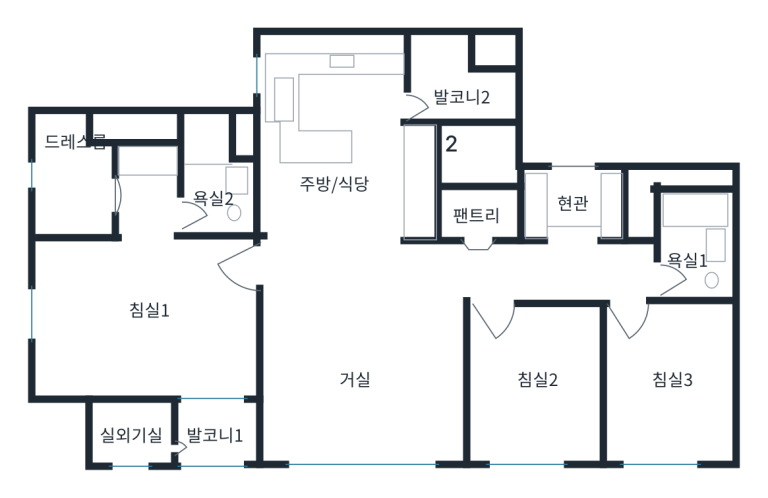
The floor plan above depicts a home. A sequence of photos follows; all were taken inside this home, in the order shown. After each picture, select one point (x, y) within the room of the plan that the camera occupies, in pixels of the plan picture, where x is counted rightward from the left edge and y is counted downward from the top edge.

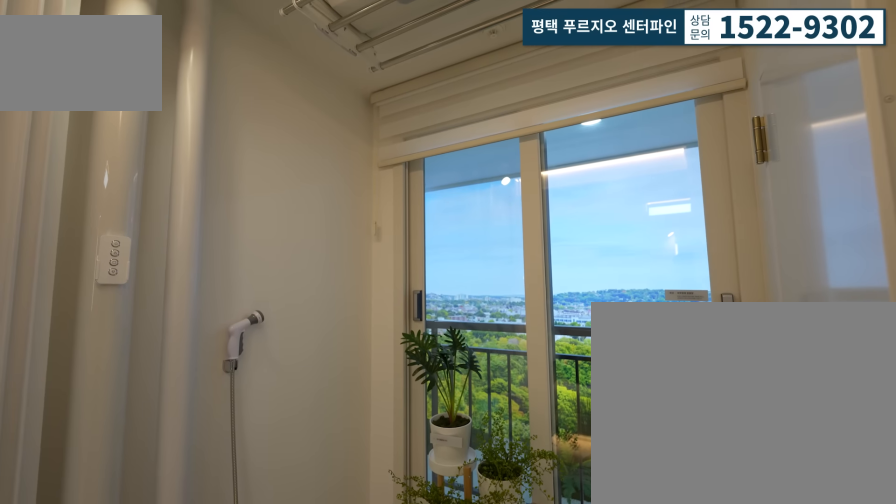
(210, 422)
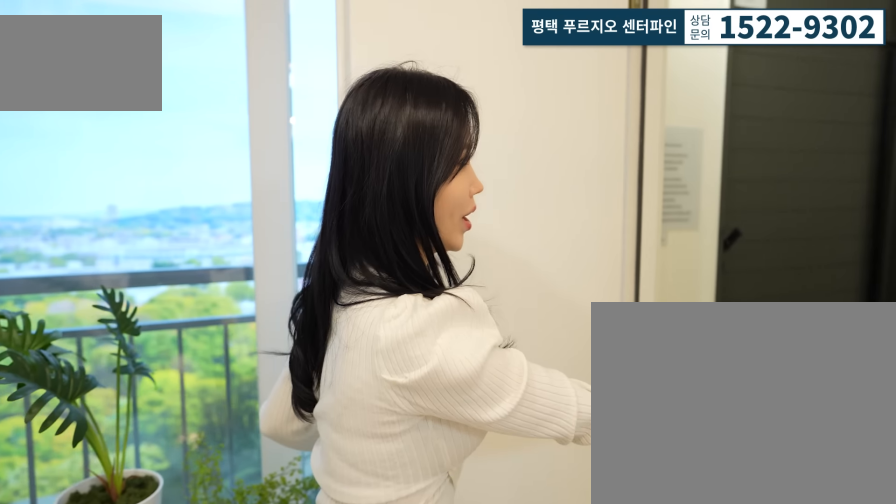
(210, 433)
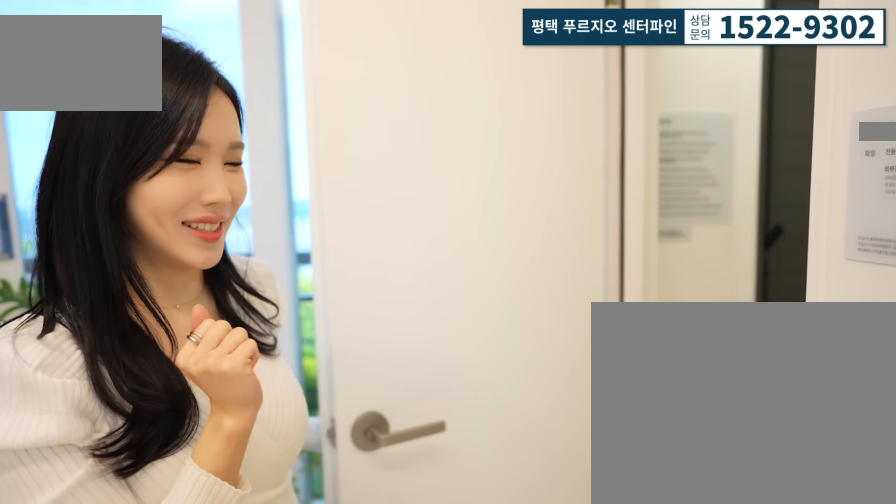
(210, 422)
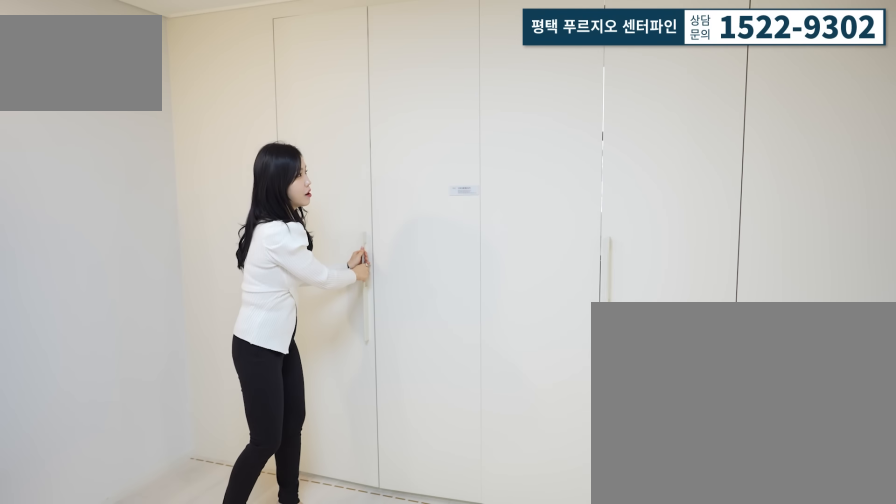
(92, 316)
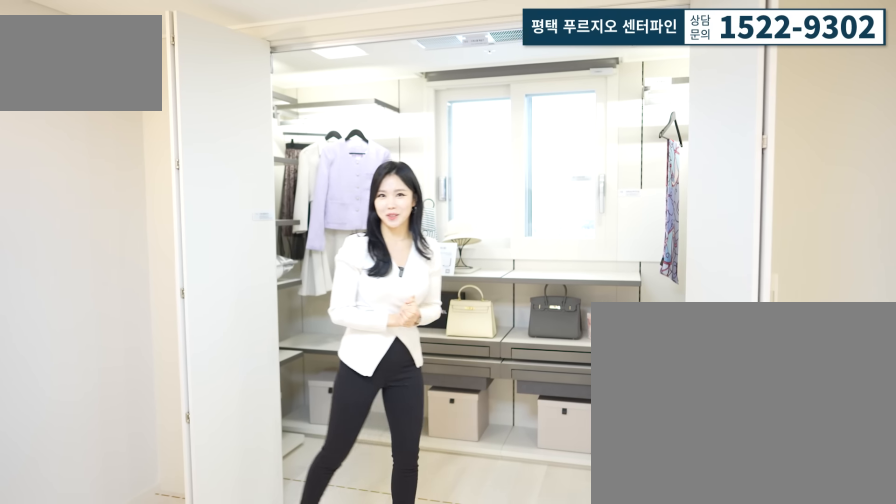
(92, 316)
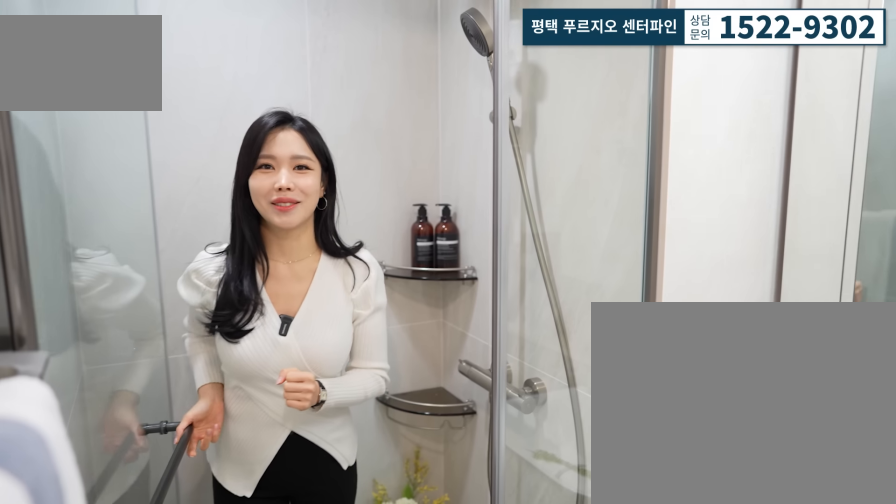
(210, 194)
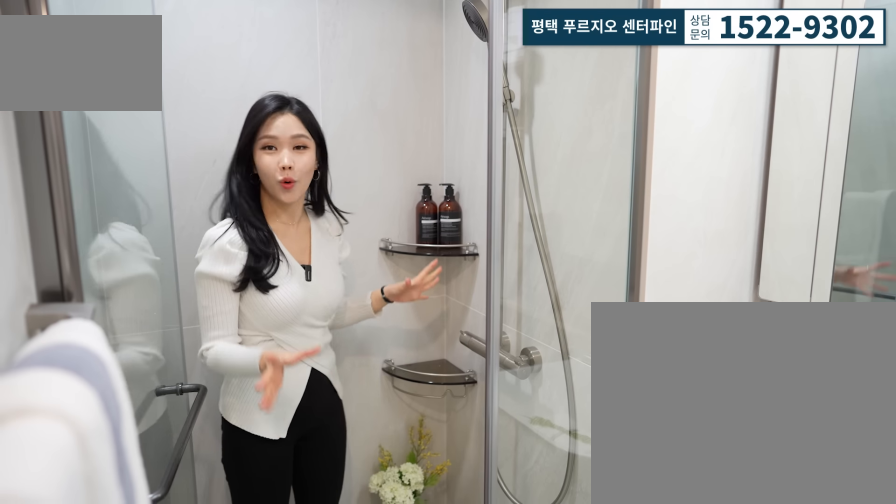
(210, 194)
